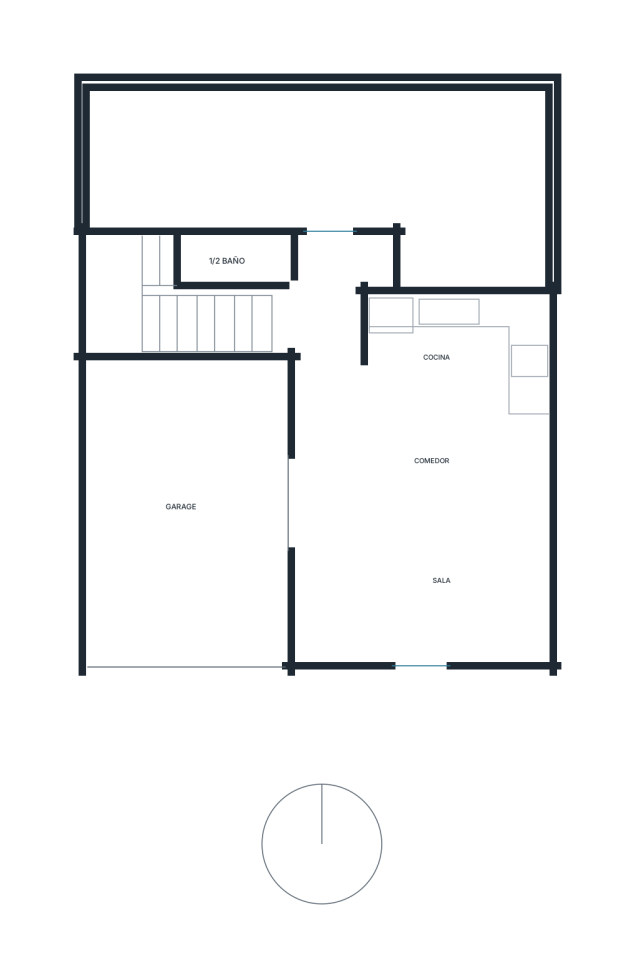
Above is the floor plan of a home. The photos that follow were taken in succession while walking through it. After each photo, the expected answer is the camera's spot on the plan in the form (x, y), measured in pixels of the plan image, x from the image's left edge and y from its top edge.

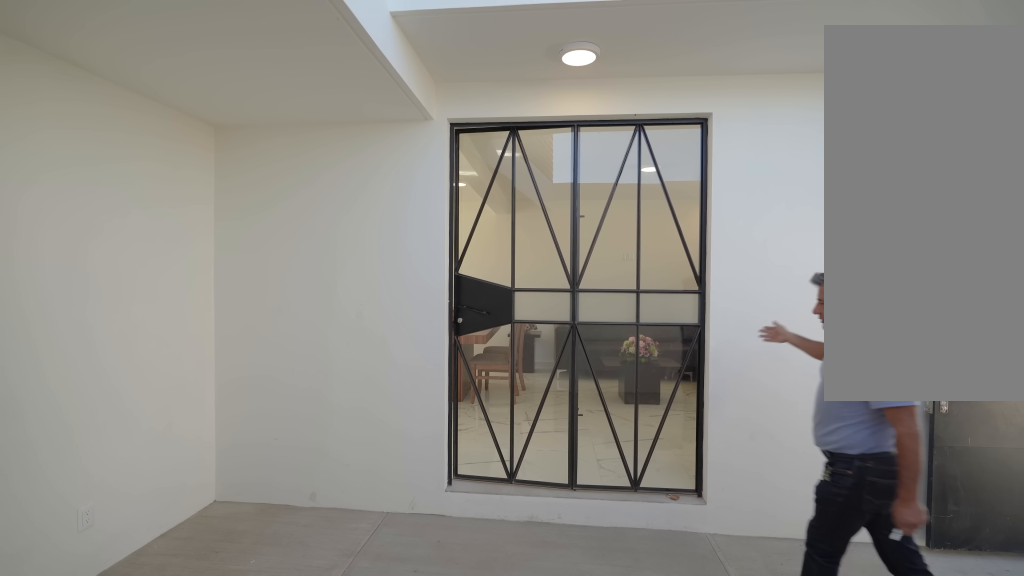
(125, 479)
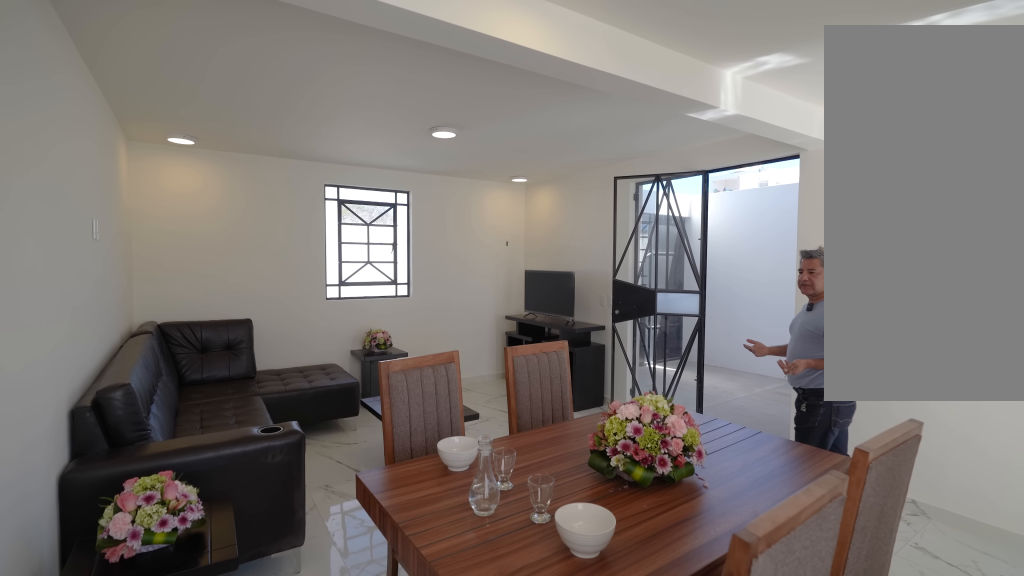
(496, 399)
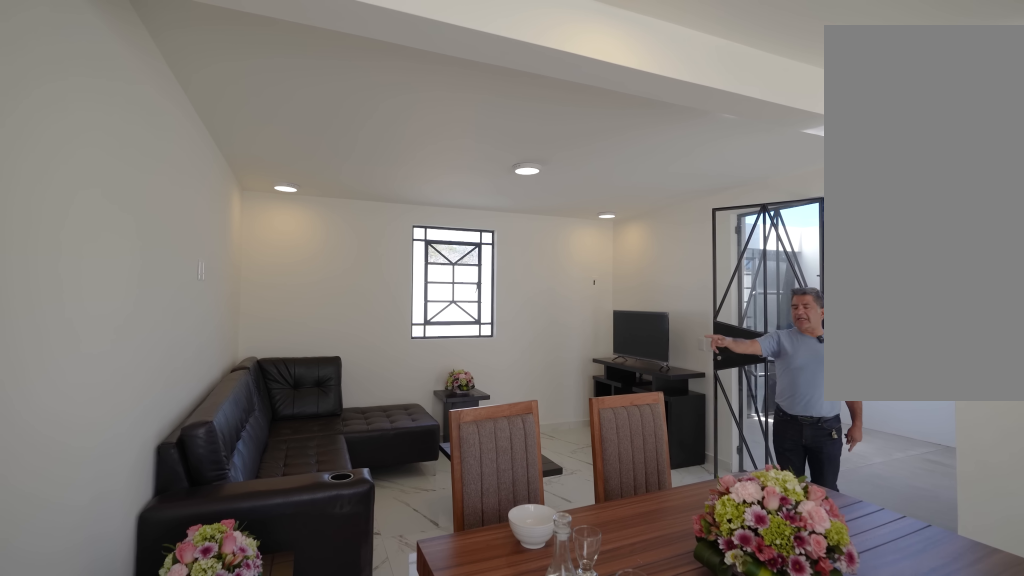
(496, 398)
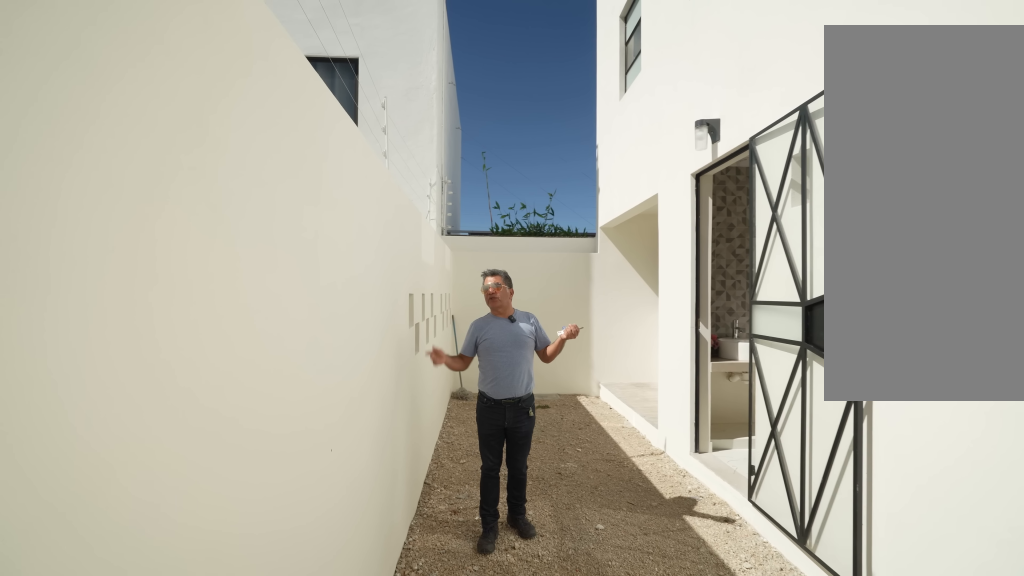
(233, 175)
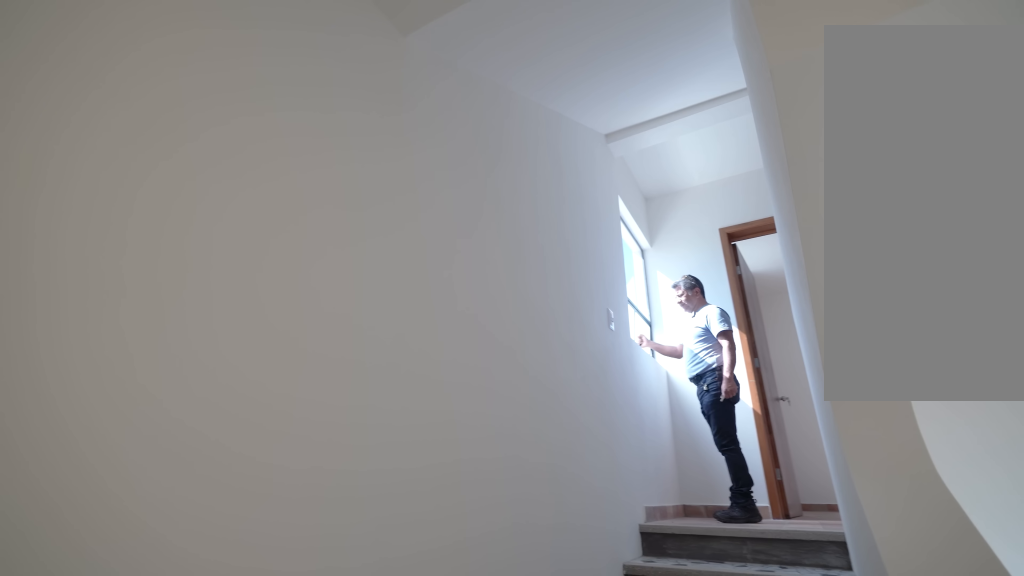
(130, 322)
